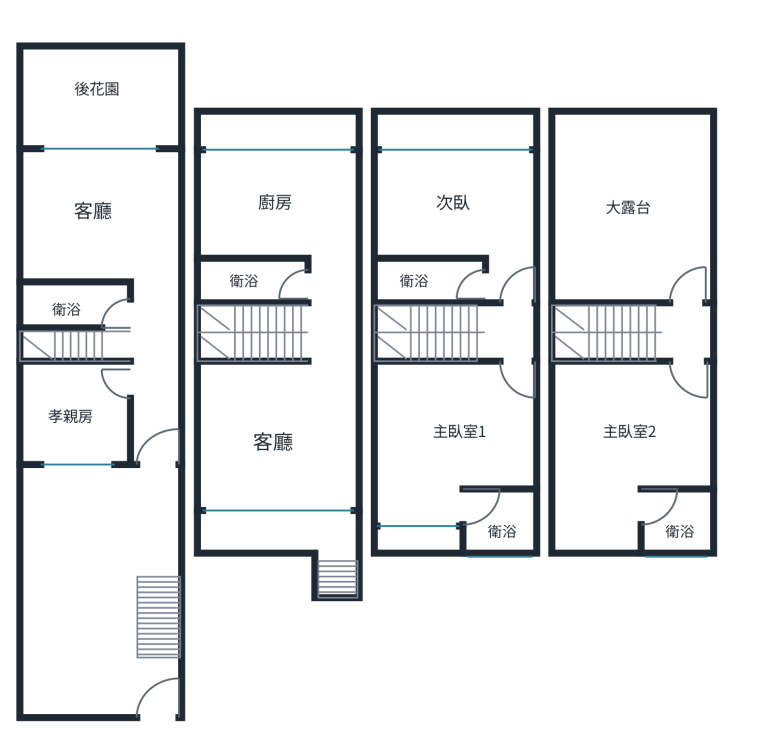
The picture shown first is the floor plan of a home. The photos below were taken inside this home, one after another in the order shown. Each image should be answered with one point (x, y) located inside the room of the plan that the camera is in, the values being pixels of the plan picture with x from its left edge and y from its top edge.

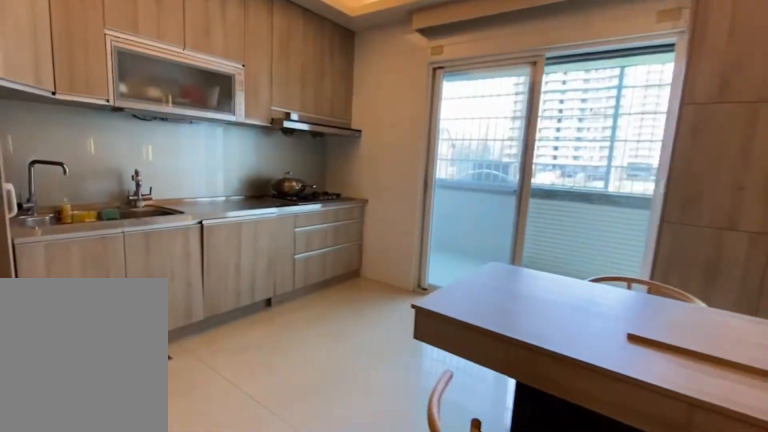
(274, 207)
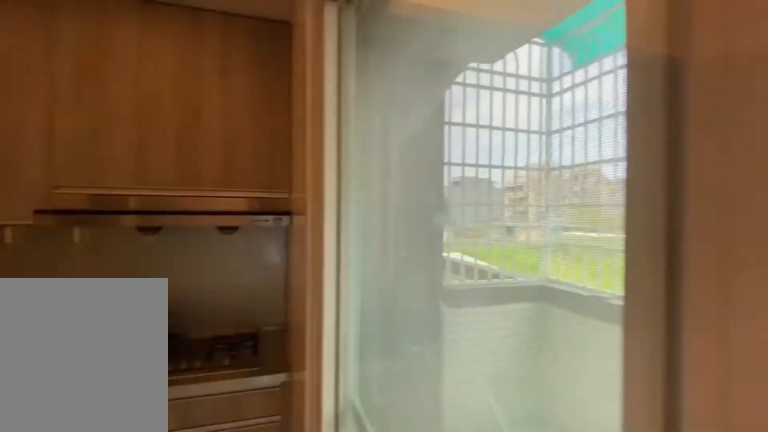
(282, 192)
